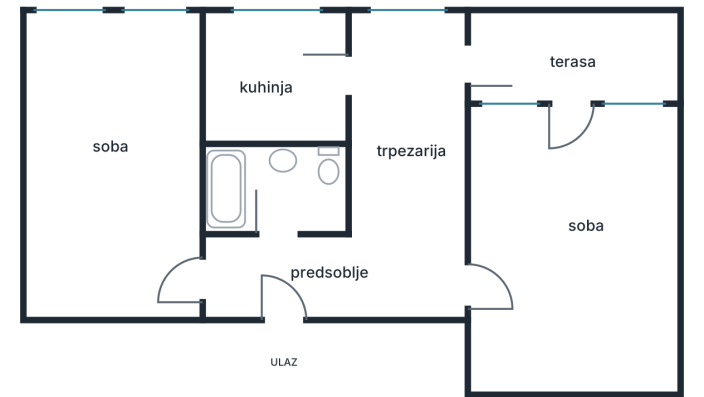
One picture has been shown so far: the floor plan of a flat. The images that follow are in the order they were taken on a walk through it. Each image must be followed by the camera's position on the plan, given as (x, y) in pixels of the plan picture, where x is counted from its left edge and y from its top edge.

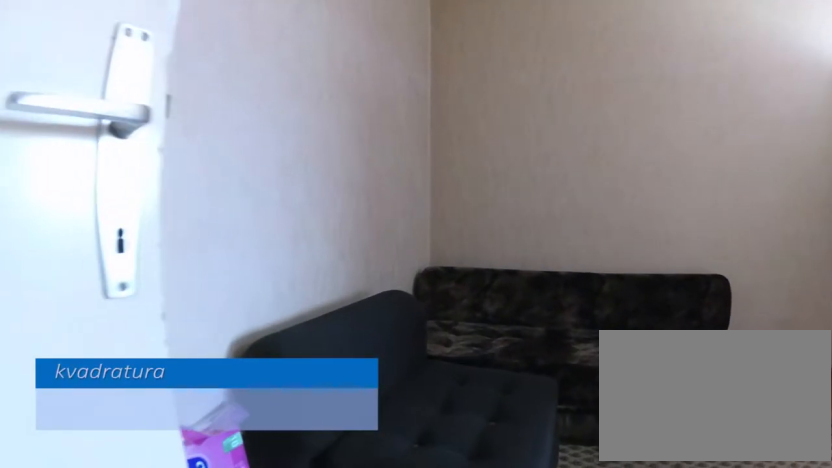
(201, 277)
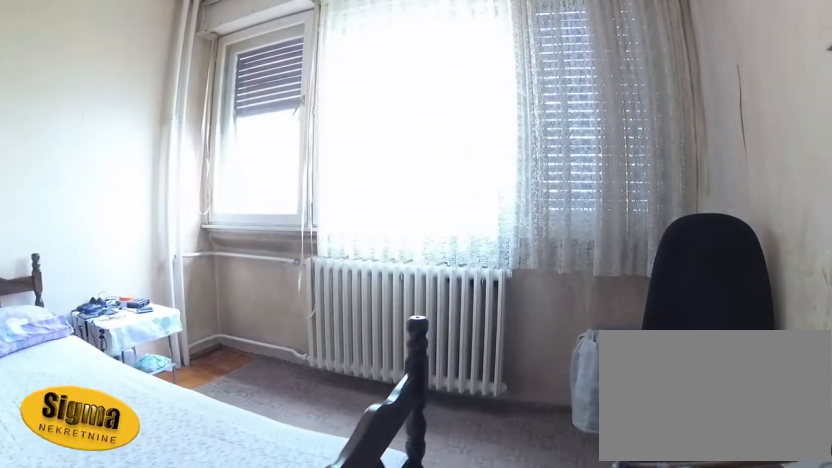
(165, 149)
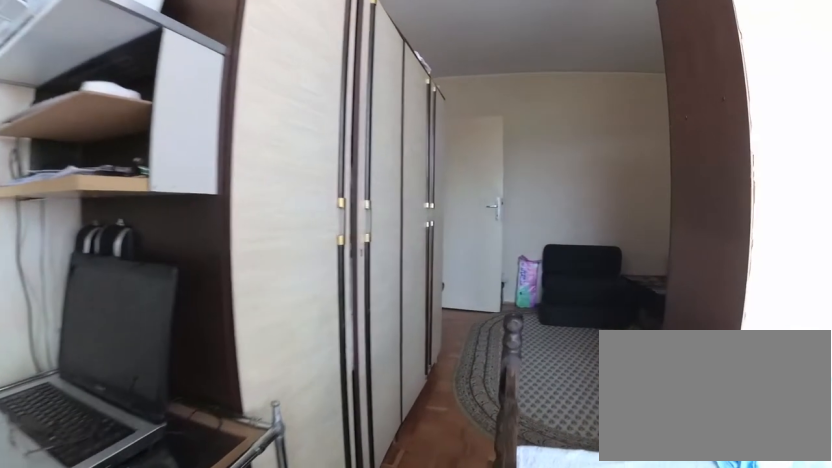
(163, 72)
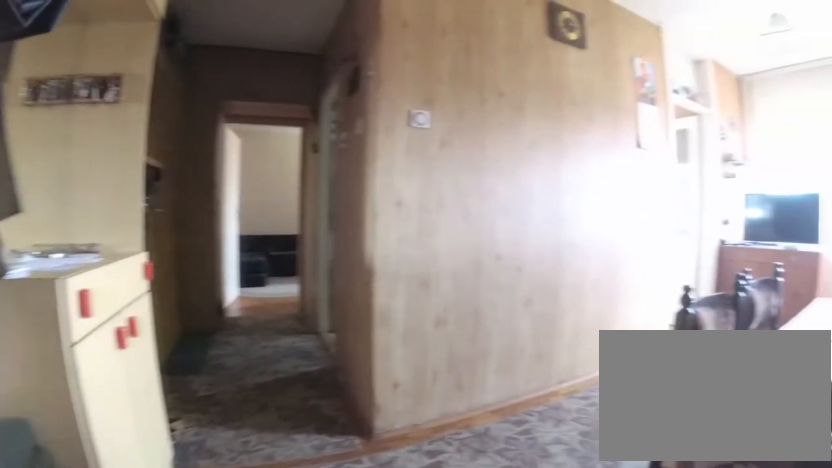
(467, 286)
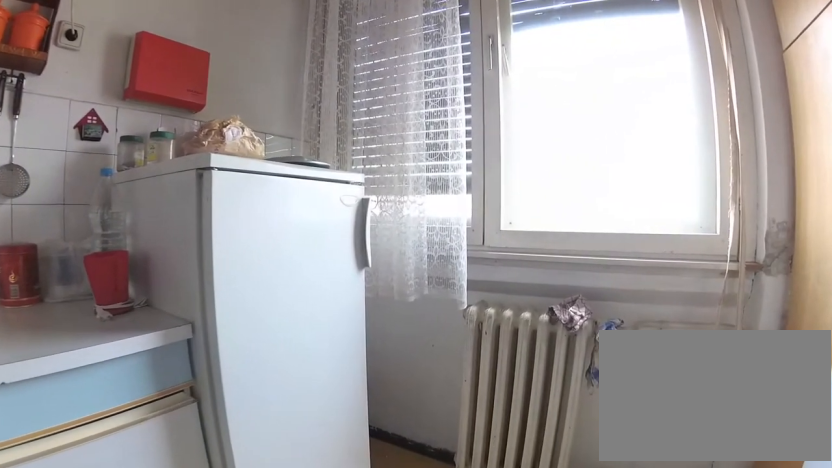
(259, 101)
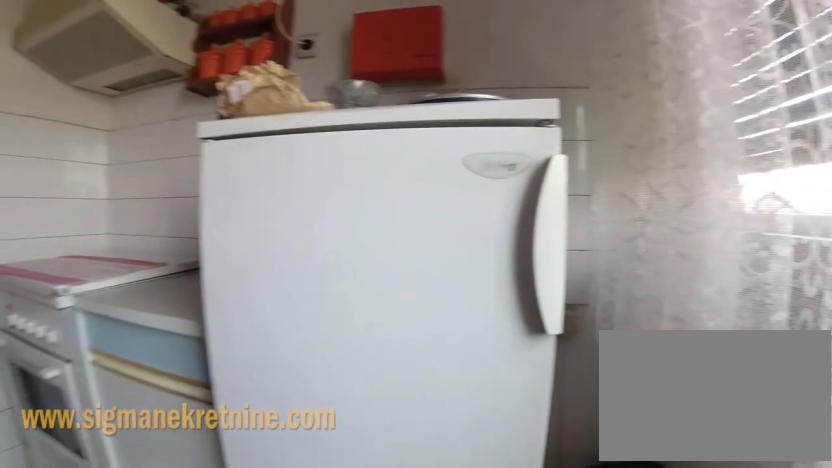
(272, 44)
